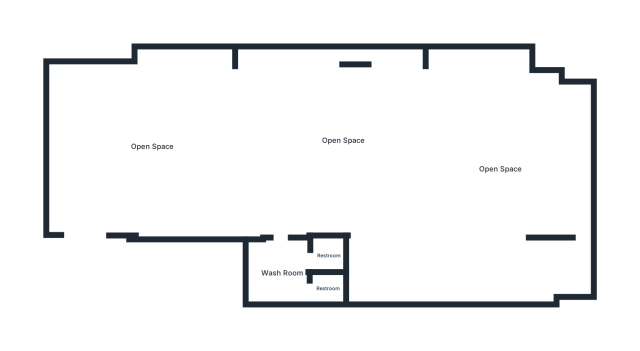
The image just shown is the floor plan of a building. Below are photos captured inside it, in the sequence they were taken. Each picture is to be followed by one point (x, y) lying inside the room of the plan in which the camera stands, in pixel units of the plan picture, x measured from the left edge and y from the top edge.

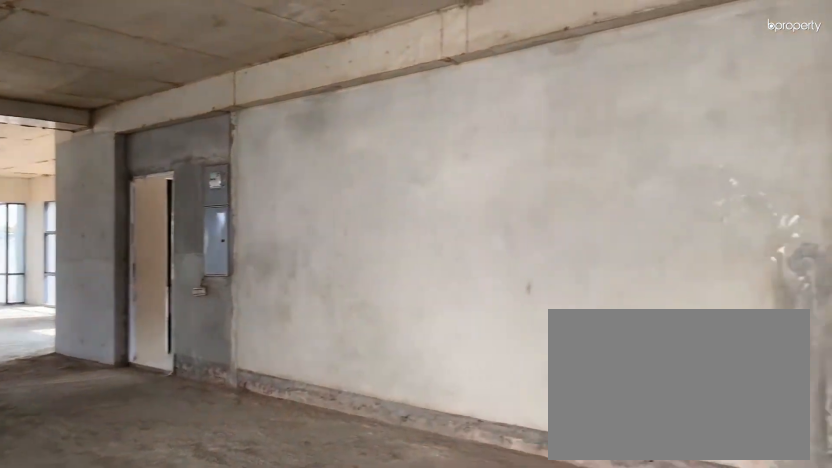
(153, 147)
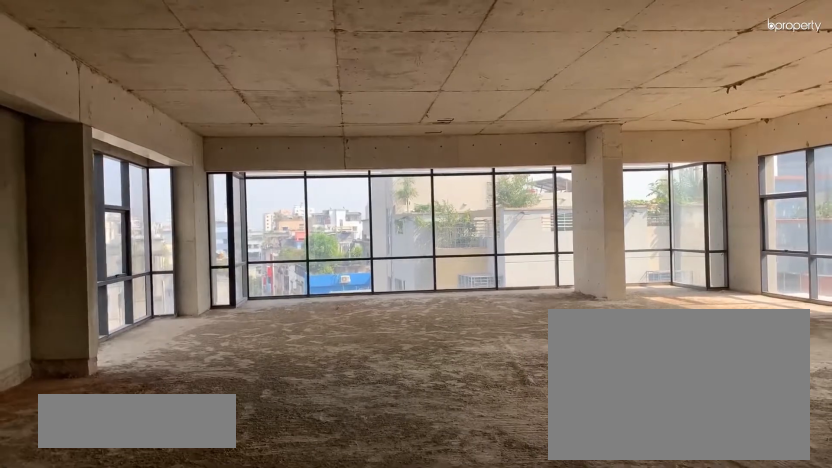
(345, 140)
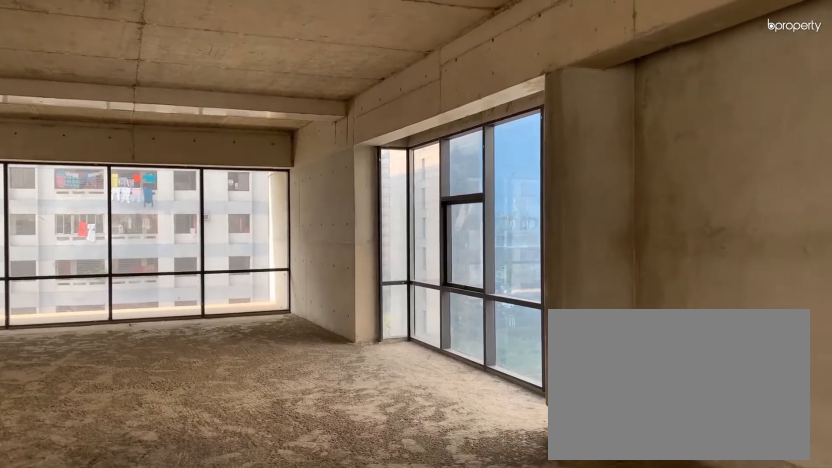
(345, 140)
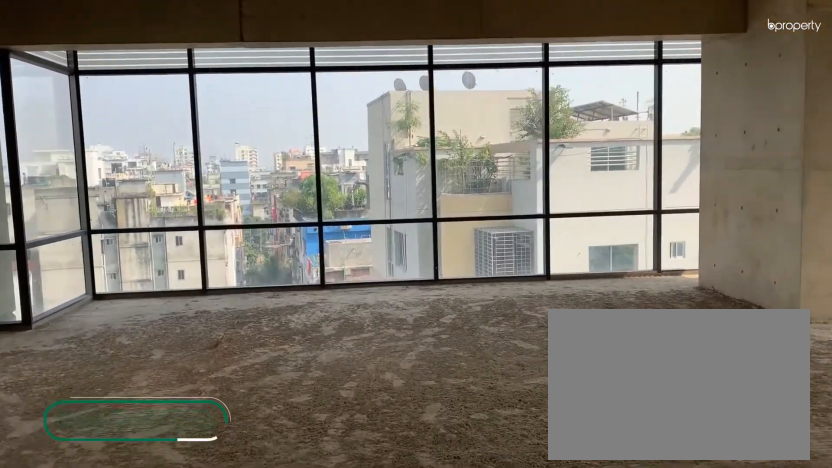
(502, 169)
